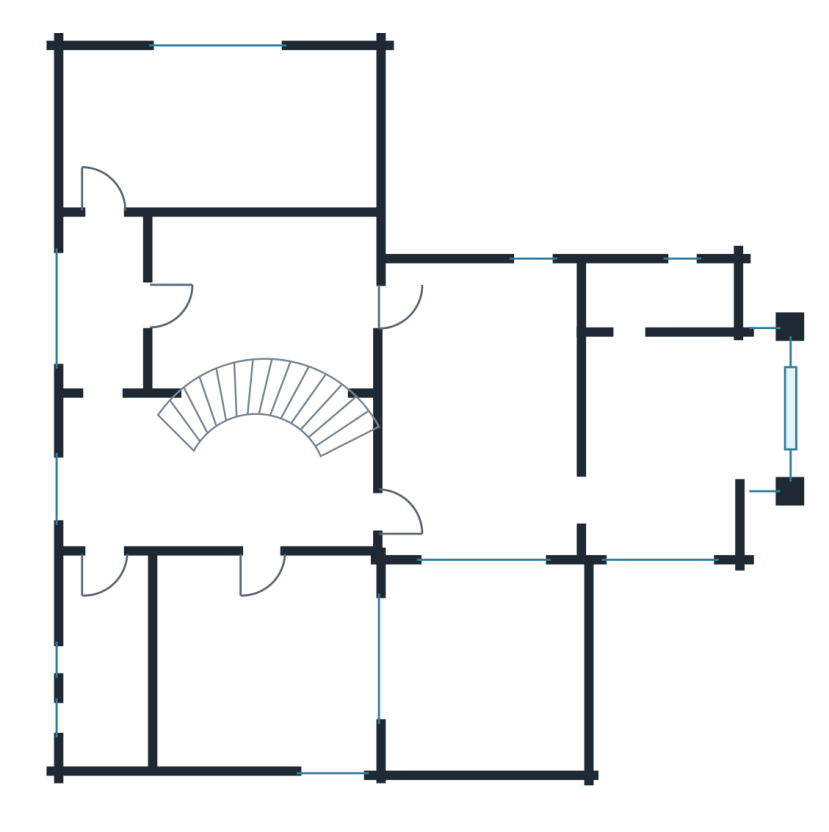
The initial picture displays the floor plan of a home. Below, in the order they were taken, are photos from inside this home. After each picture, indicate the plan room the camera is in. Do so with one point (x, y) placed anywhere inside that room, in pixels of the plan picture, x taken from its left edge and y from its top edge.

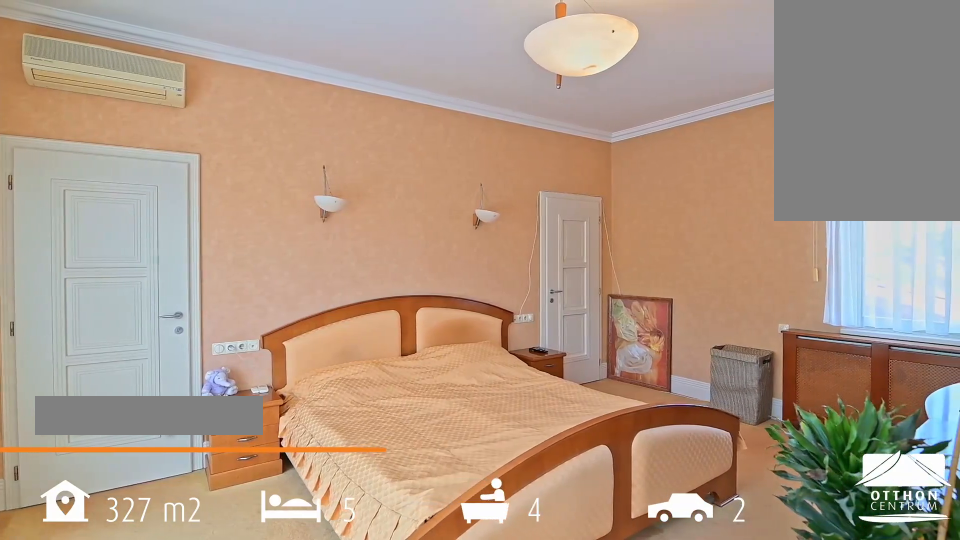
(482, 420)
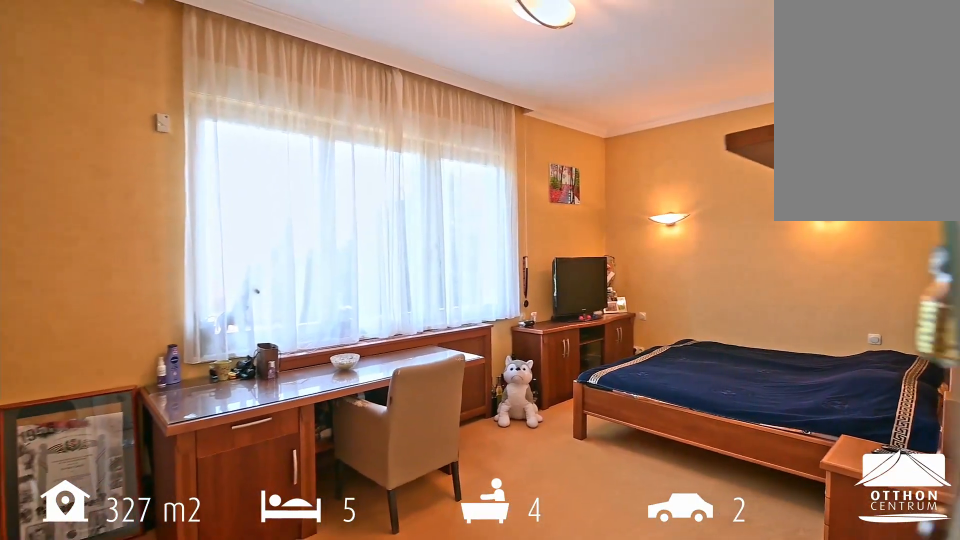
(220, 131)
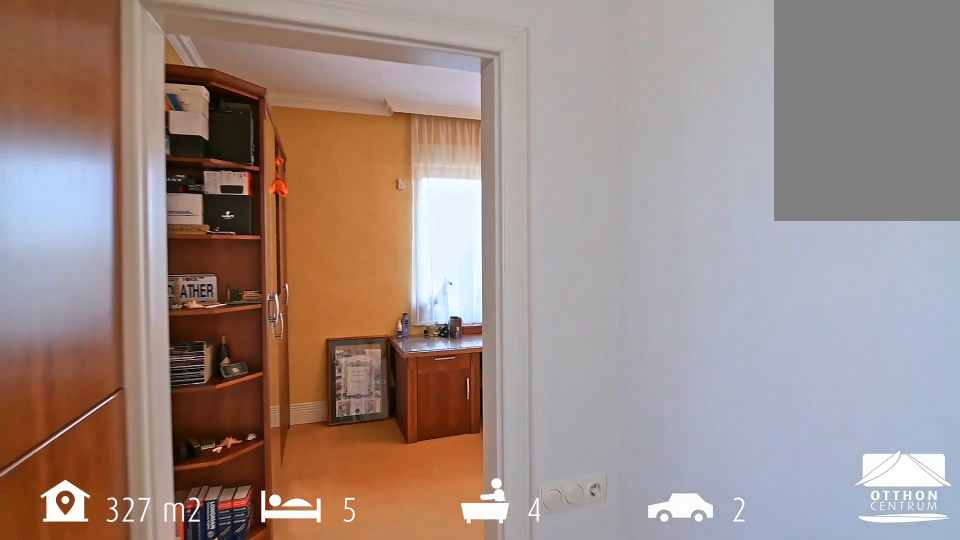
(103, 303)
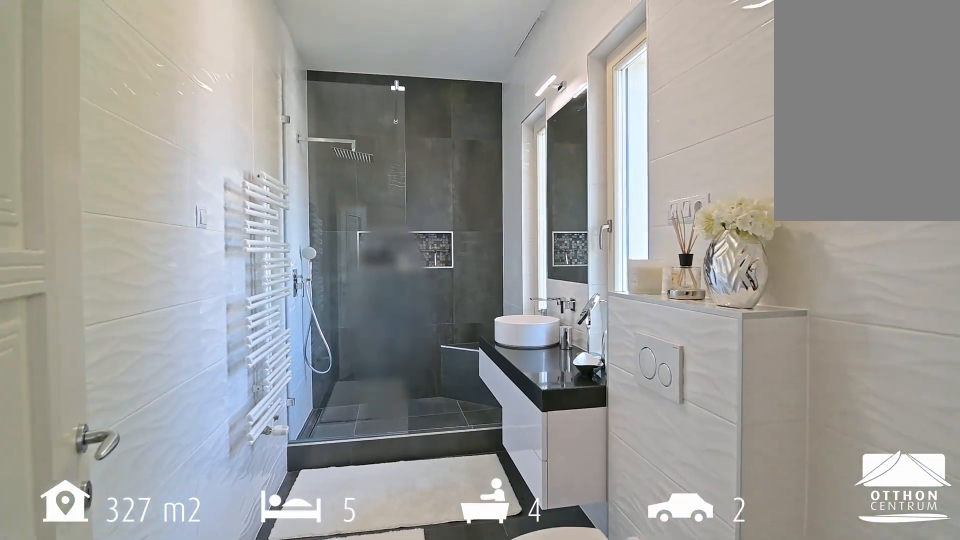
(110, 668)
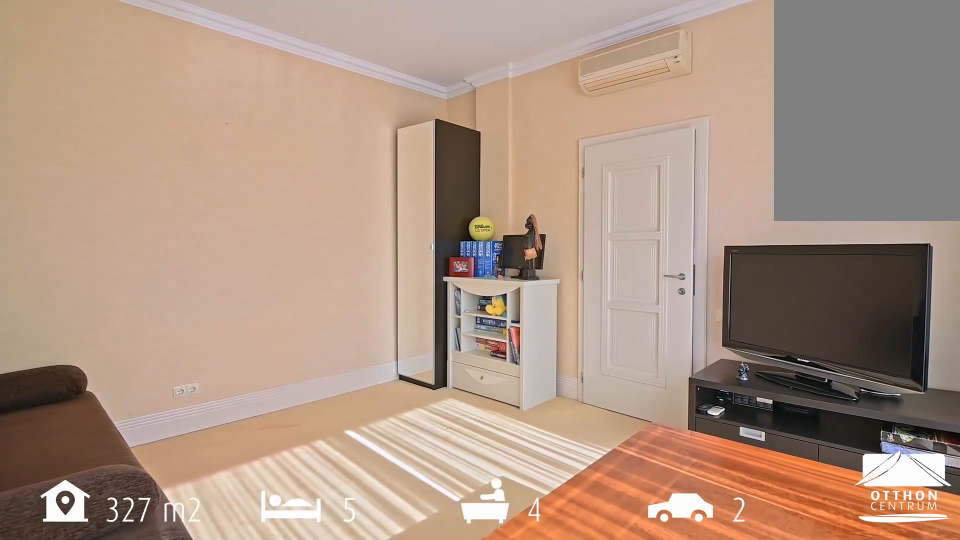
(261, 668)
